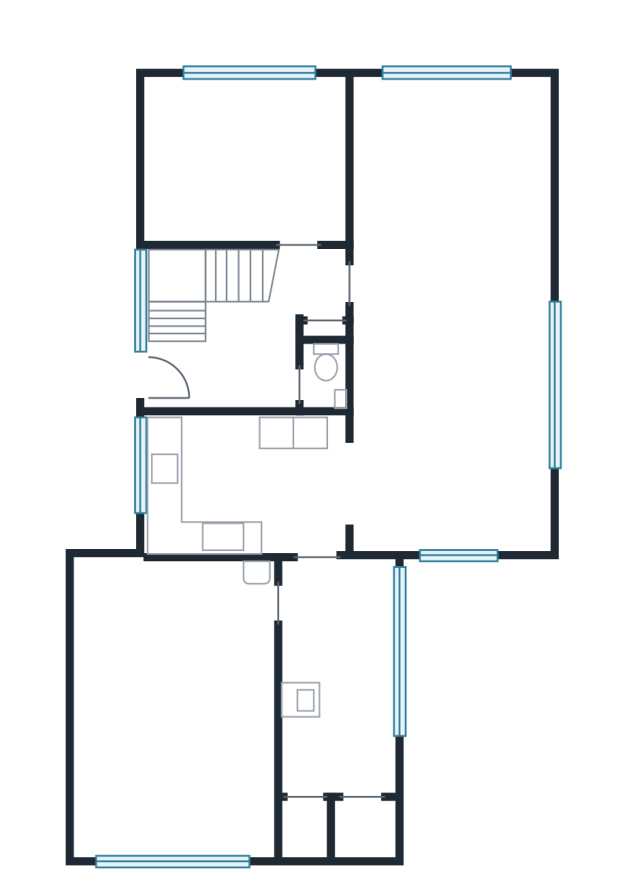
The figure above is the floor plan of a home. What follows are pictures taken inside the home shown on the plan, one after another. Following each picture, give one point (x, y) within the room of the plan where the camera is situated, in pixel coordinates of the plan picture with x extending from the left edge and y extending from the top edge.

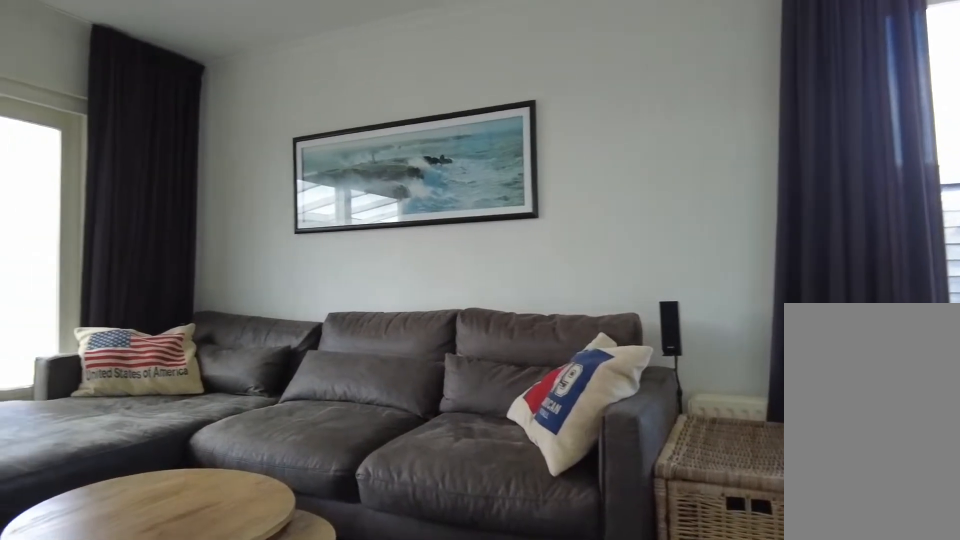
(421, 342)
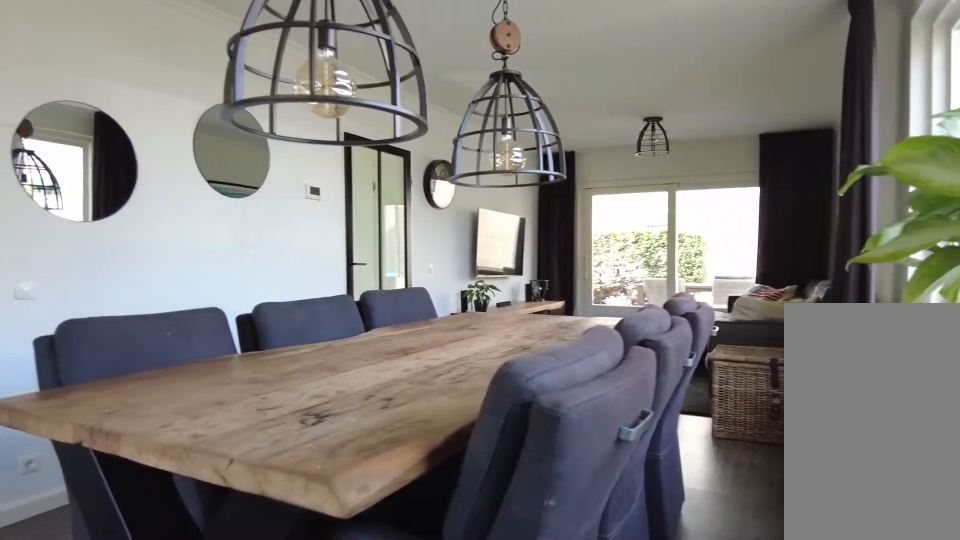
(420, 344)
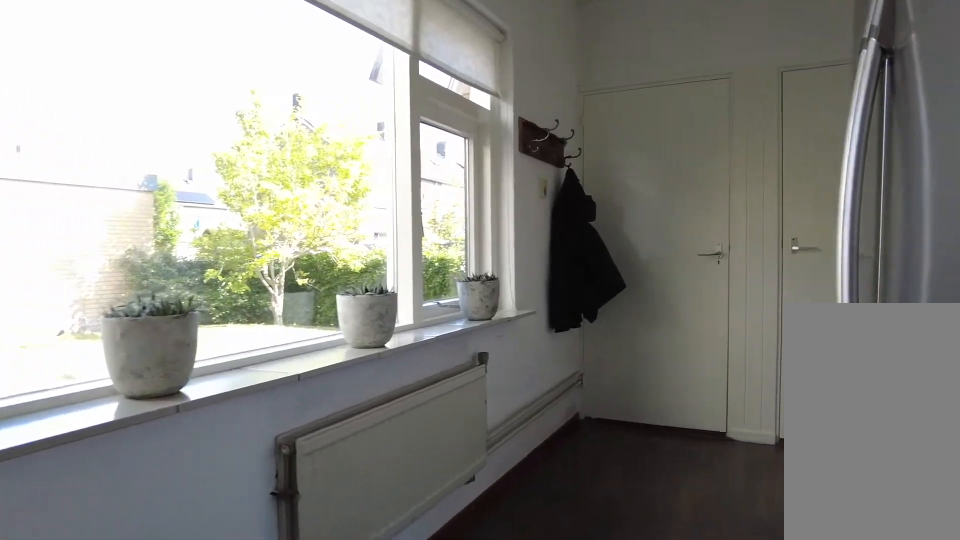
(339, 678)
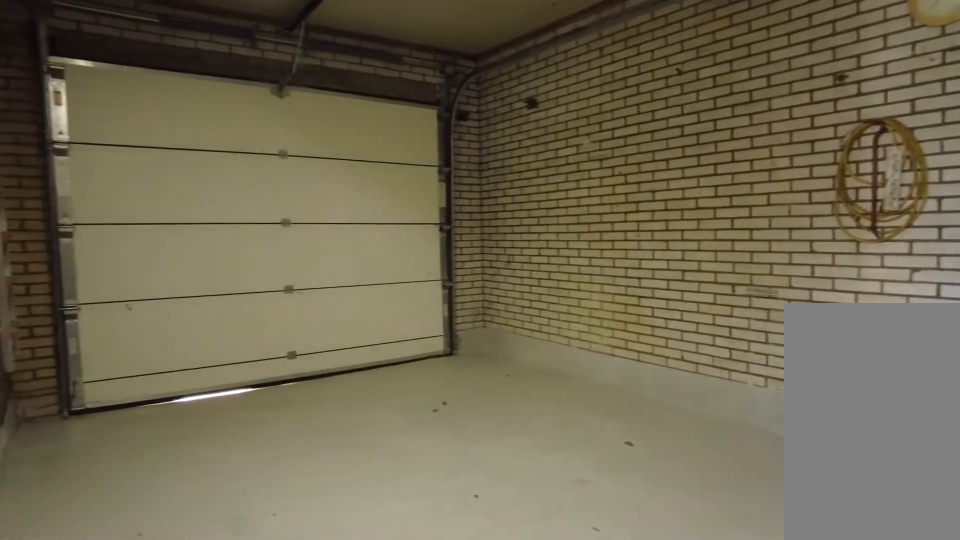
(174, 710)
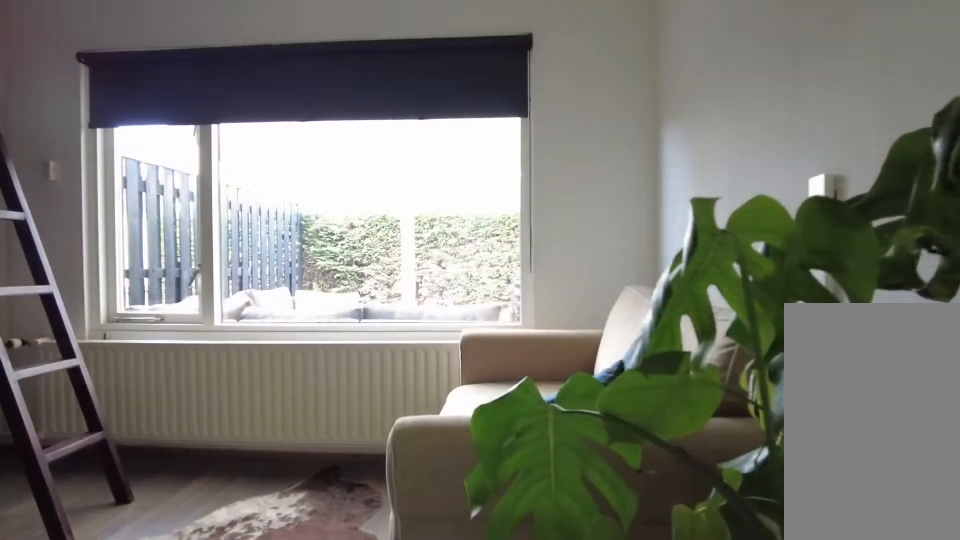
(248, 162)
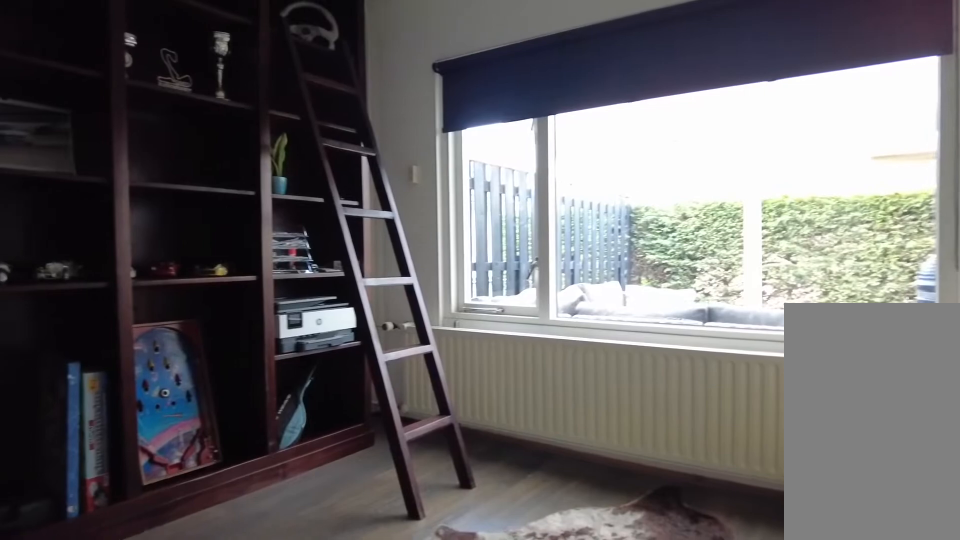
(248, 162)
